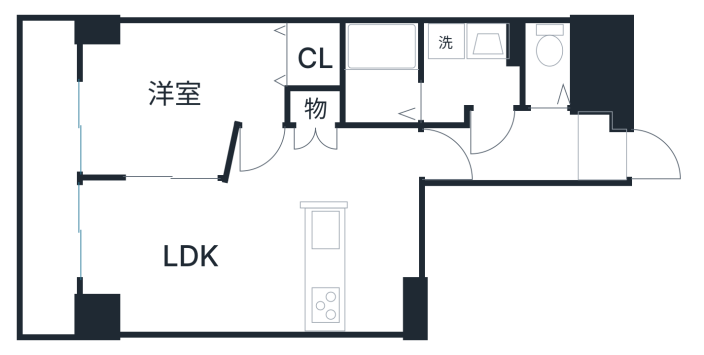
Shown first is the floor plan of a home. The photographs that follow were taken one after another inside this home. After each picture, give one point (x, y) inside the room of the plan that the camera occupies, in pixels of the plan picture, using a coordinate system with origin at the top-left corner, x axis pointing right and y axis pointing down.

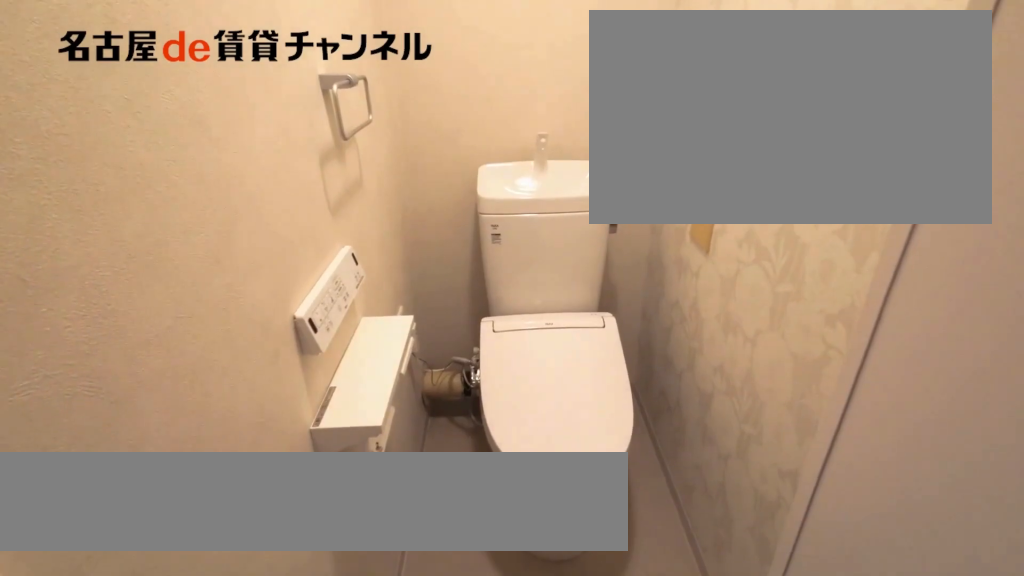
(549, 67)
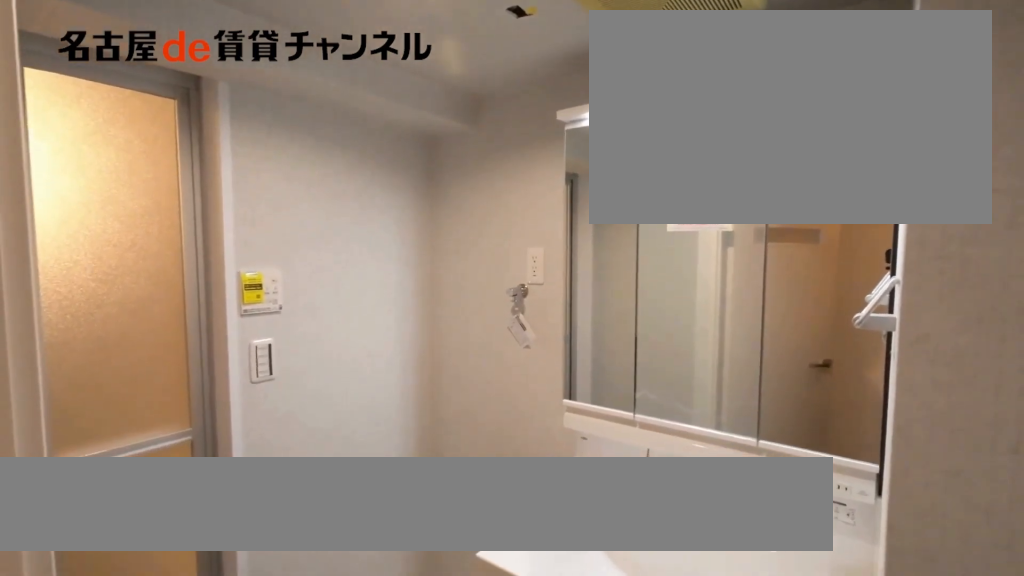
(471, 68)
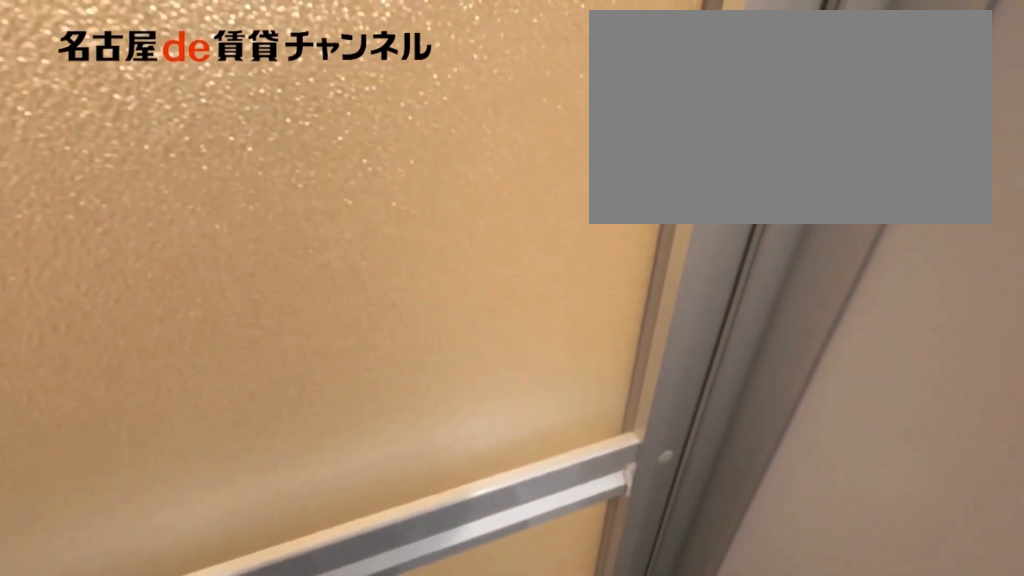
(471, 68)
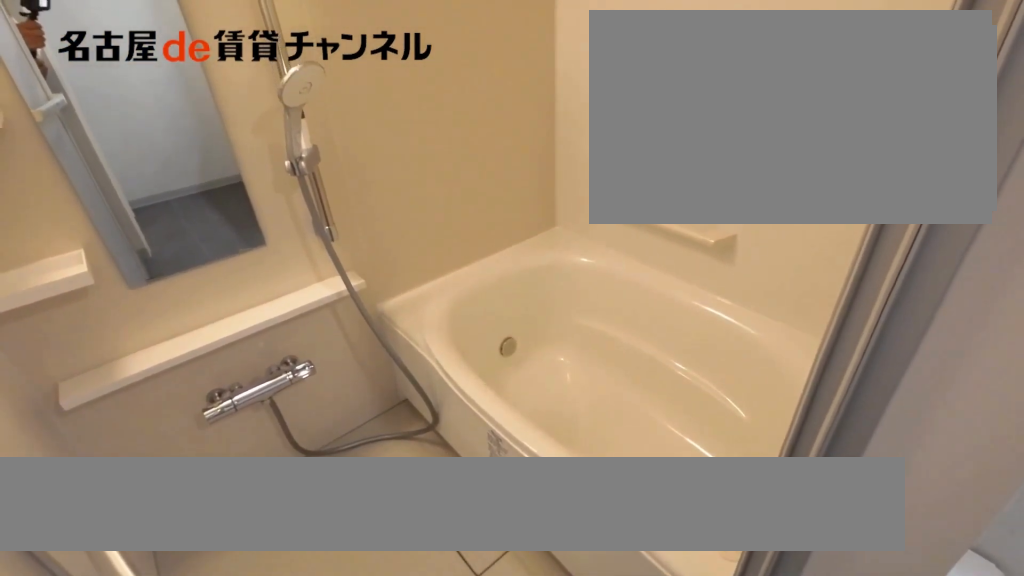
(379, 75)
